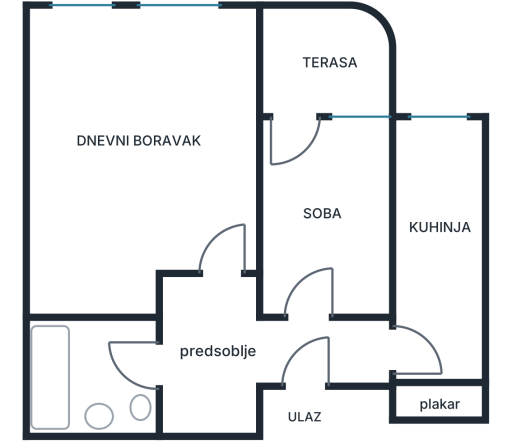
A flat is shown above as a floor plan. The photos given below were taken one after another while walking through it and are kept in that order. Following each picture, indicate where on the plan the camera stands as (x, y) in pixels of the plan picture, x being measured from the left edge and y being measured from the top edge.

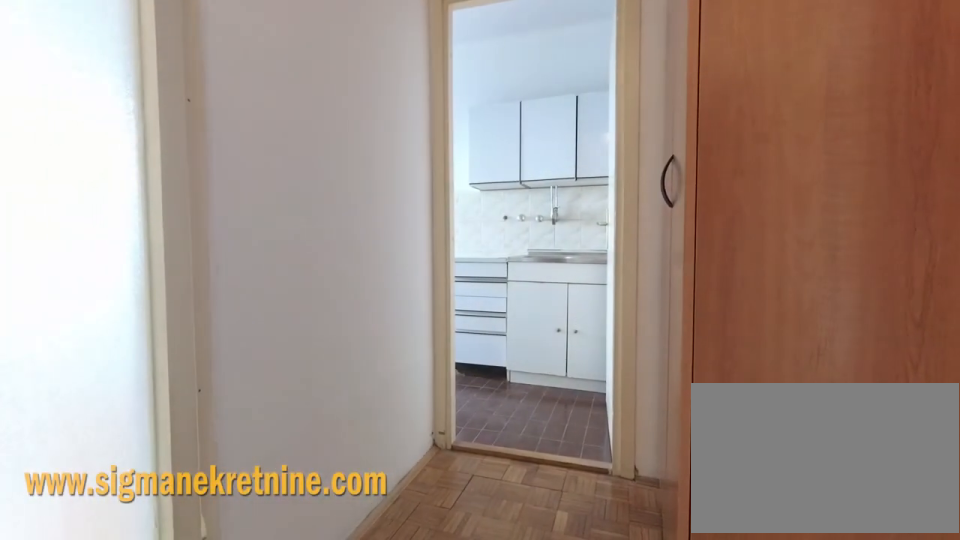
(298, 355)
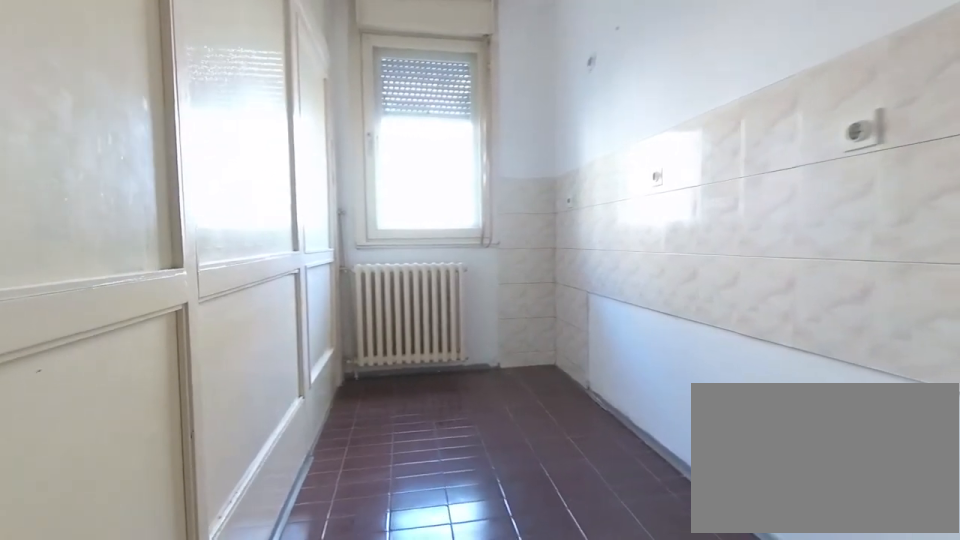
(437, 320)
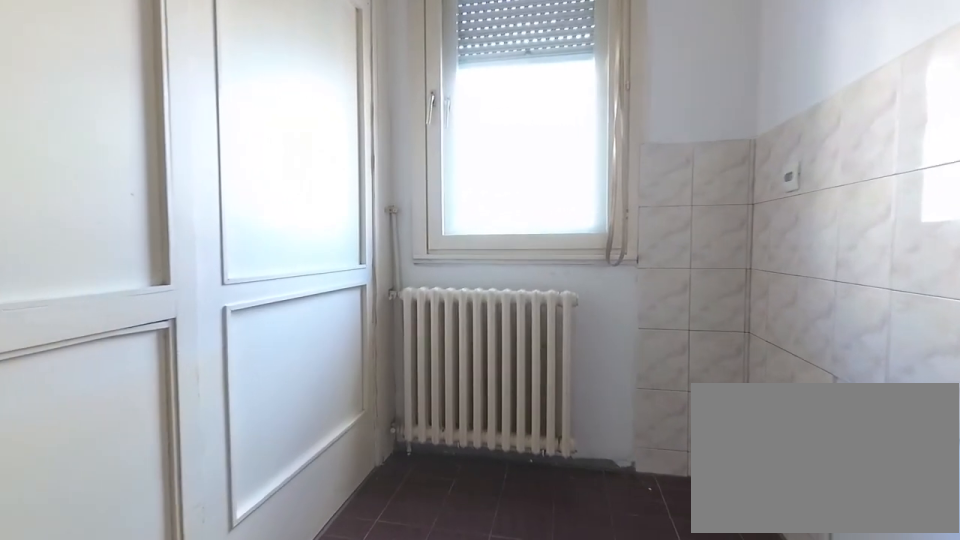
(438, 245)
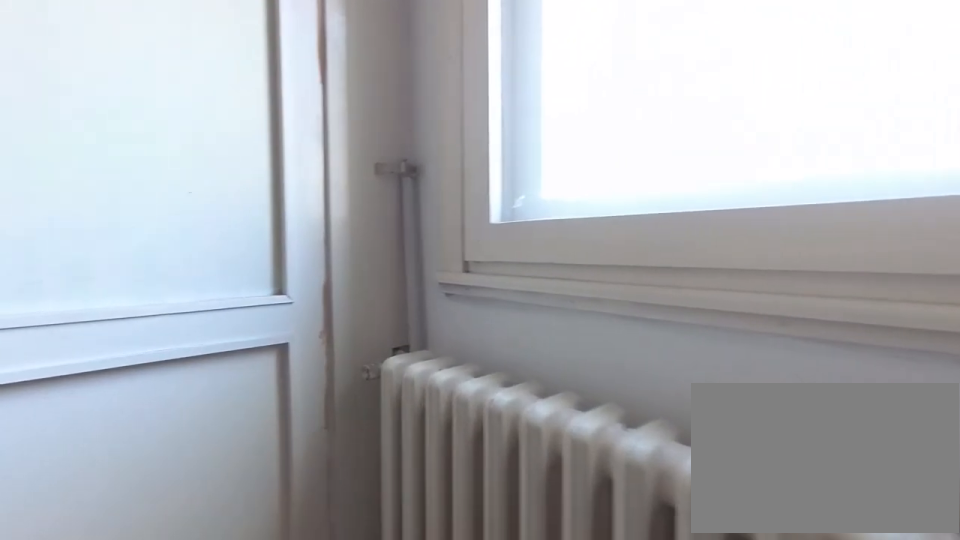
(445, 166)
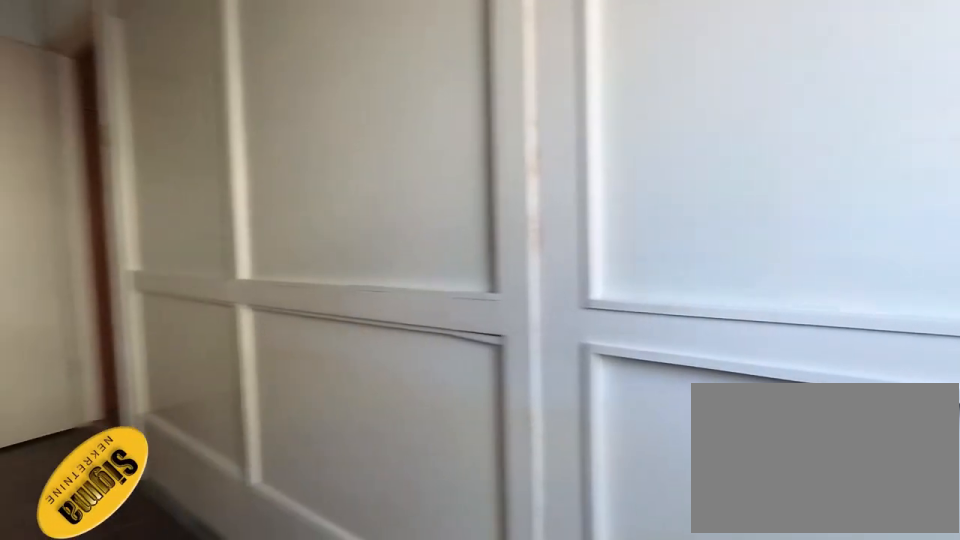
(455, 149)
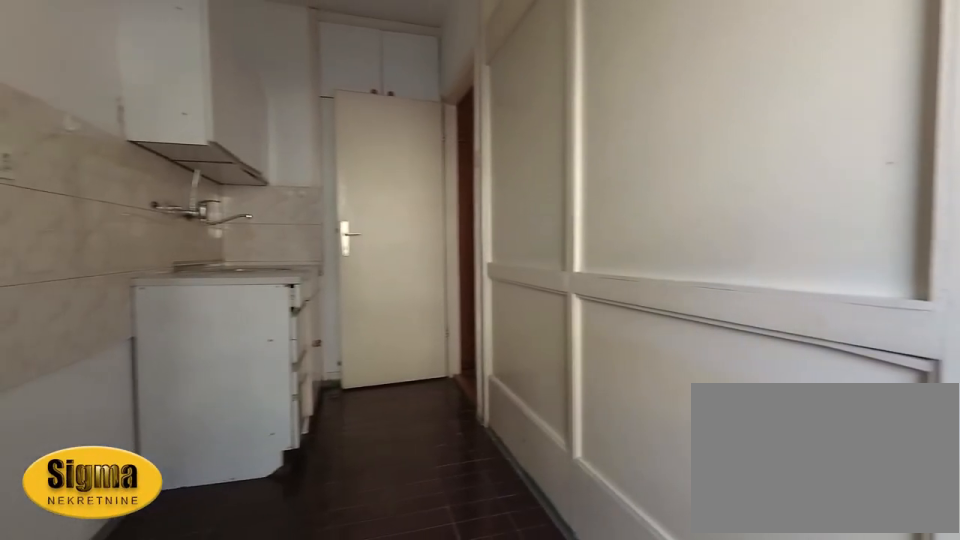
(450, 138)
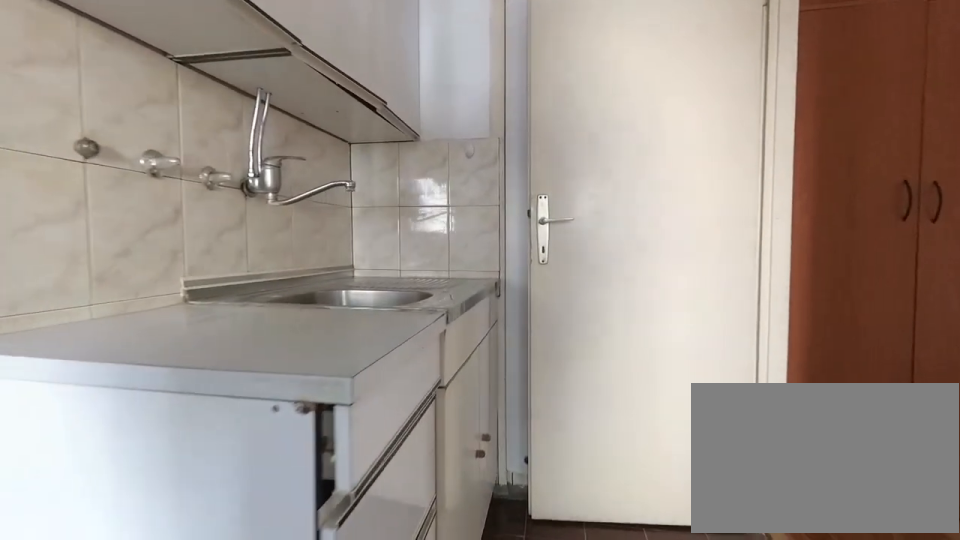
(436, 264)
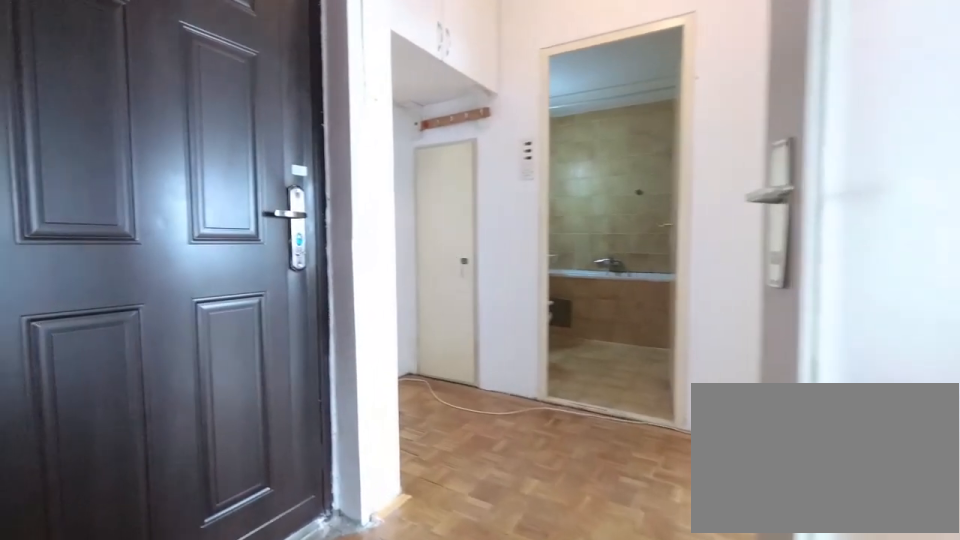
(360, 335)
